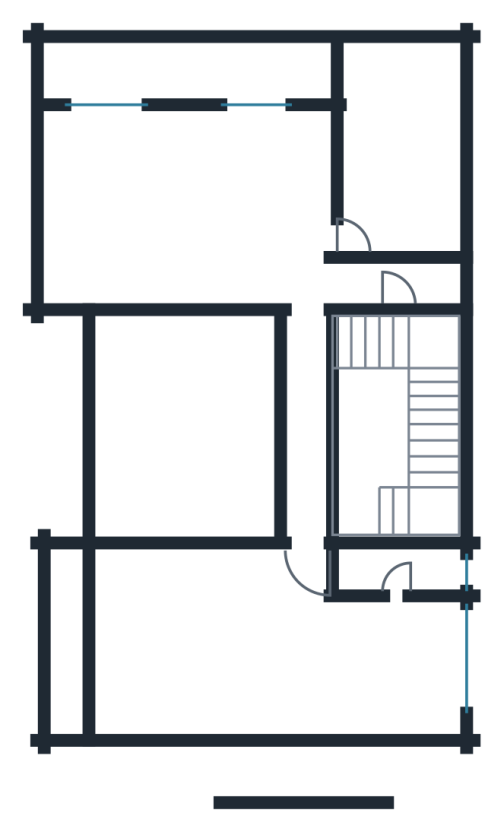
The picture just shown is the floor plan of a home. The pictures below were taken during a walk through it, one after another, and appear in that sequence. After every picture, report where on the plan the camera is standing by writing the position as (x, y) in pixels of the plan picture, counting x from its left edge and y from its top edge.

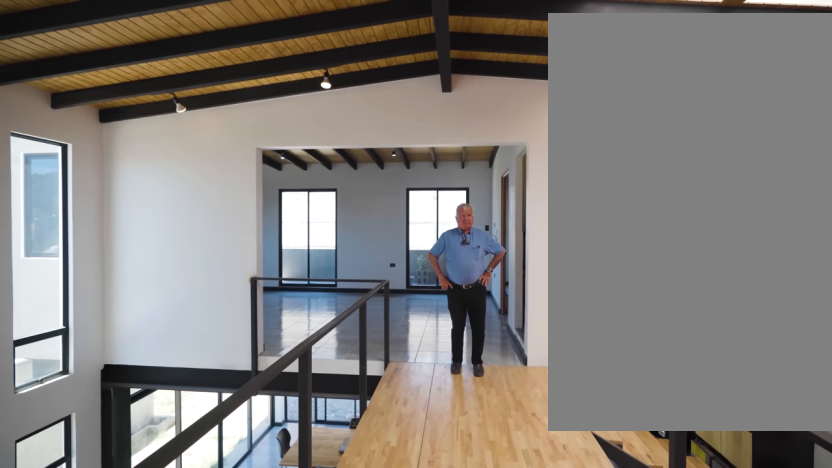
(302, 378)
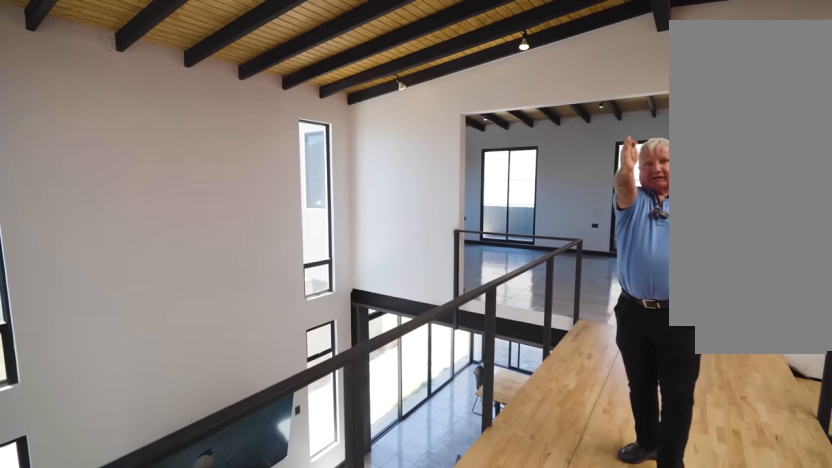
(301, 484)
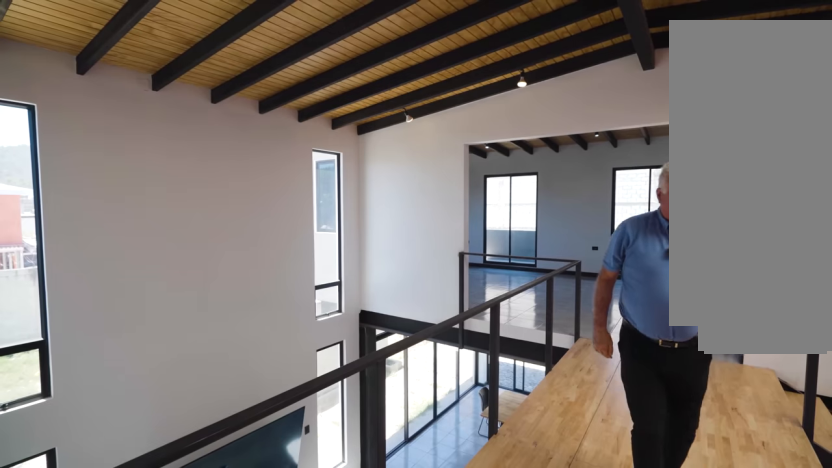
(298, 512)
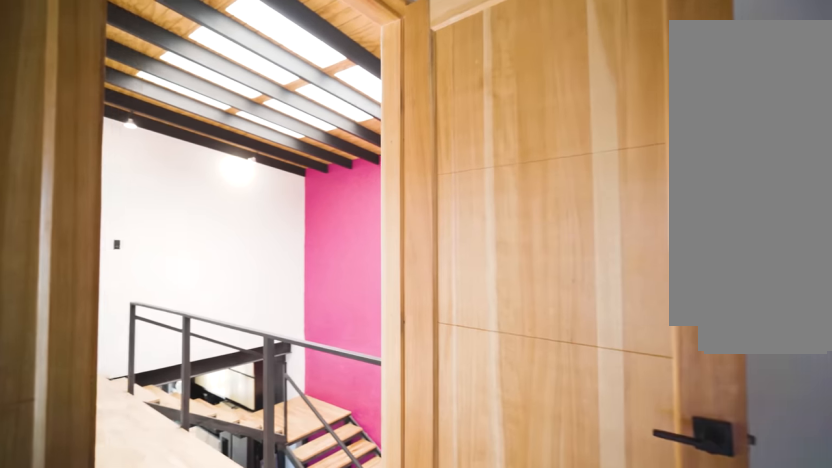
(285, 632)
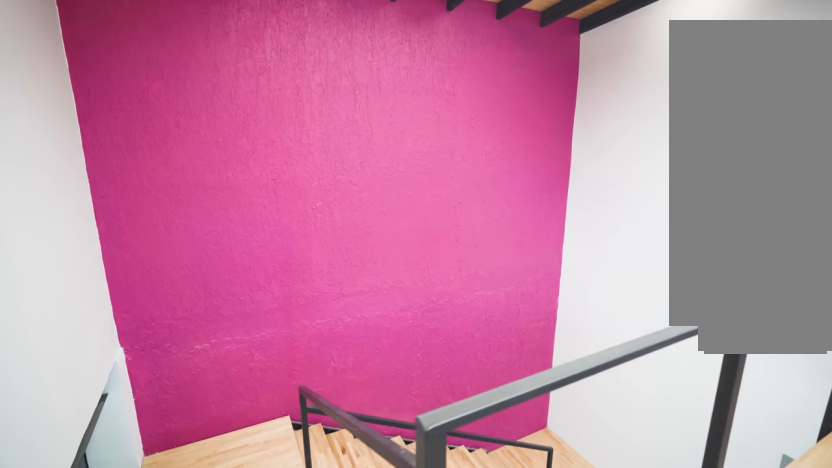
(313, 434)
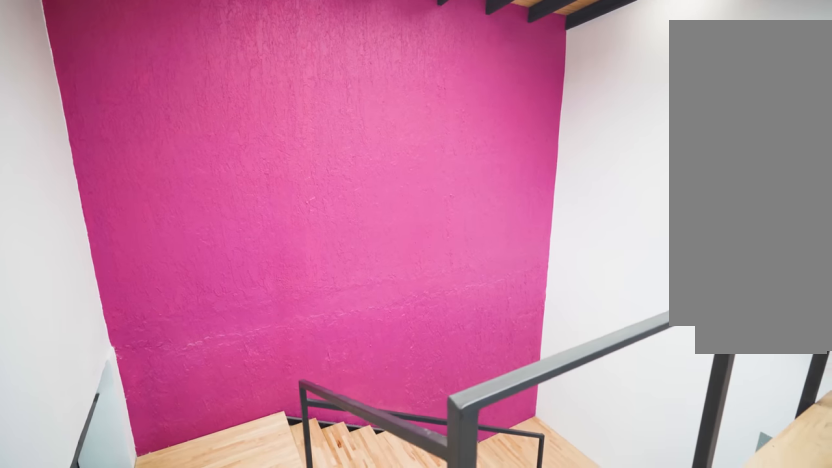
(315, 428)
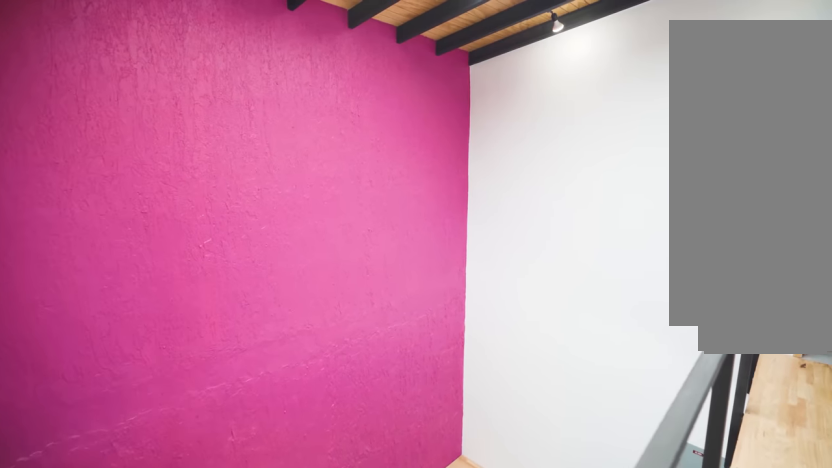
(319, 393)
